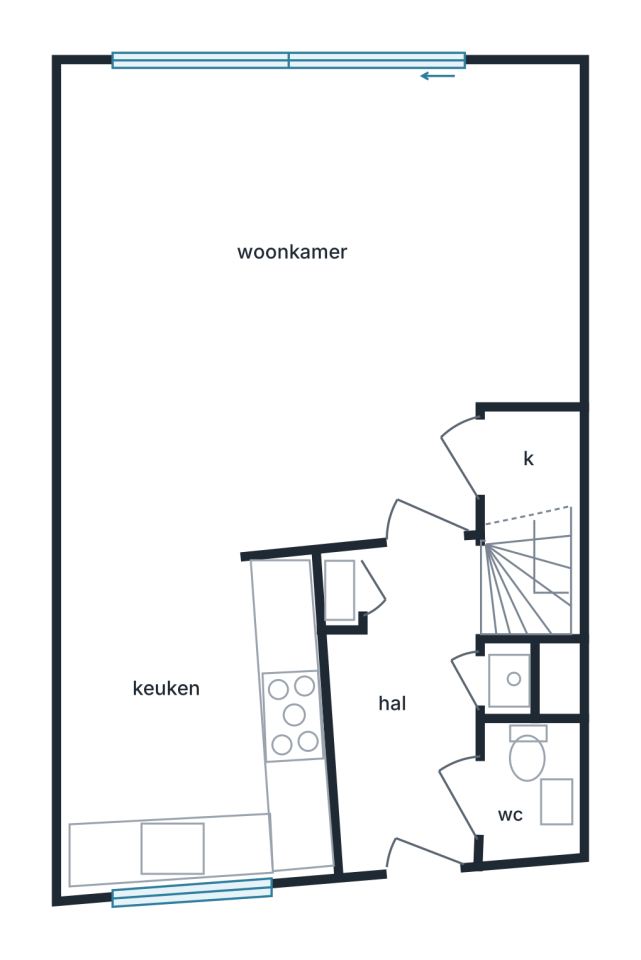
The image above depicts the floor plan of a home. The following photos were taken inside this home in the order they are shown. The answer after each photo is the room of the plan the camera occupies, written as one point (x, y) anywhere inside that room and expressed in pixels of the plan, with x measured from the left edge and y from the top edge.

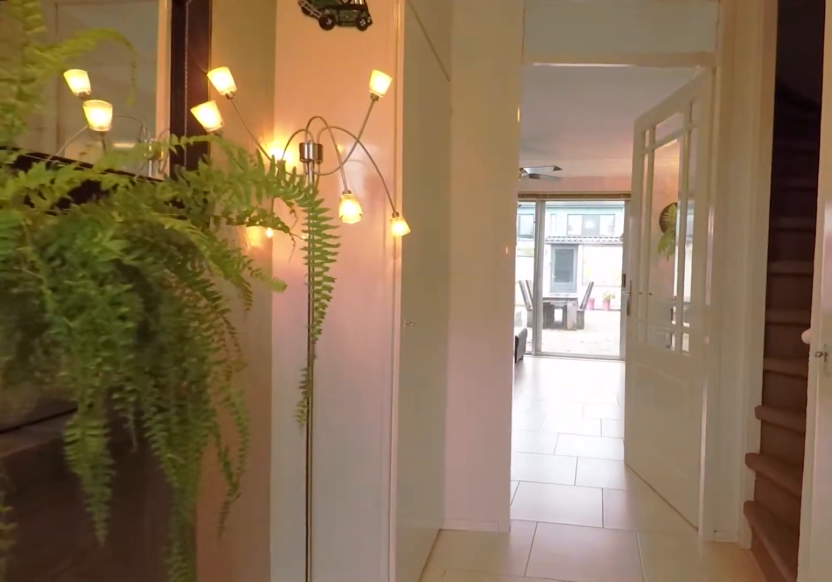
(410, 708)
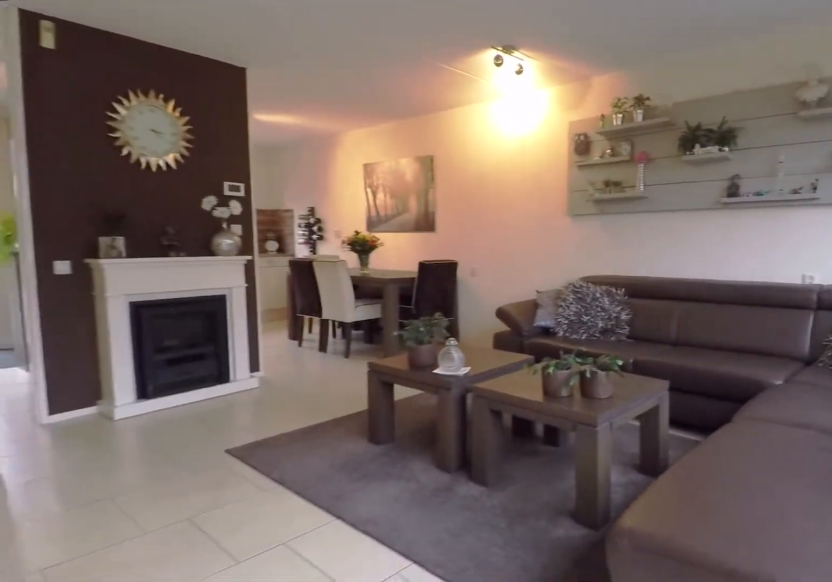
(328, 357)
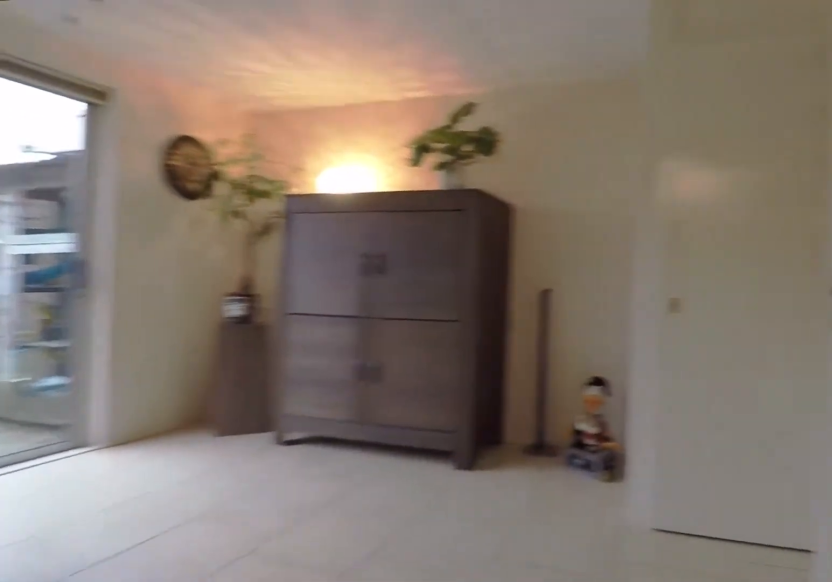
(328, 357)
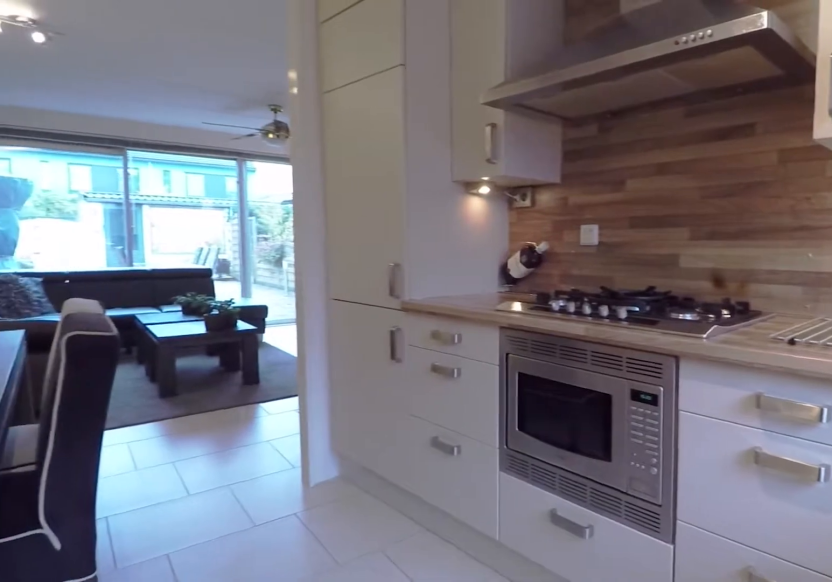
(194, 725)
